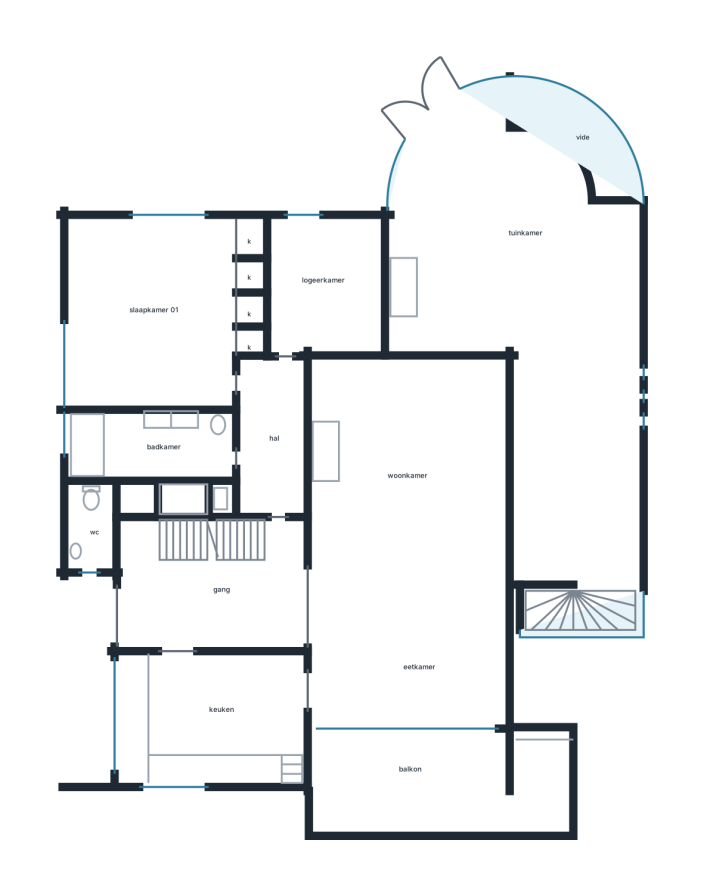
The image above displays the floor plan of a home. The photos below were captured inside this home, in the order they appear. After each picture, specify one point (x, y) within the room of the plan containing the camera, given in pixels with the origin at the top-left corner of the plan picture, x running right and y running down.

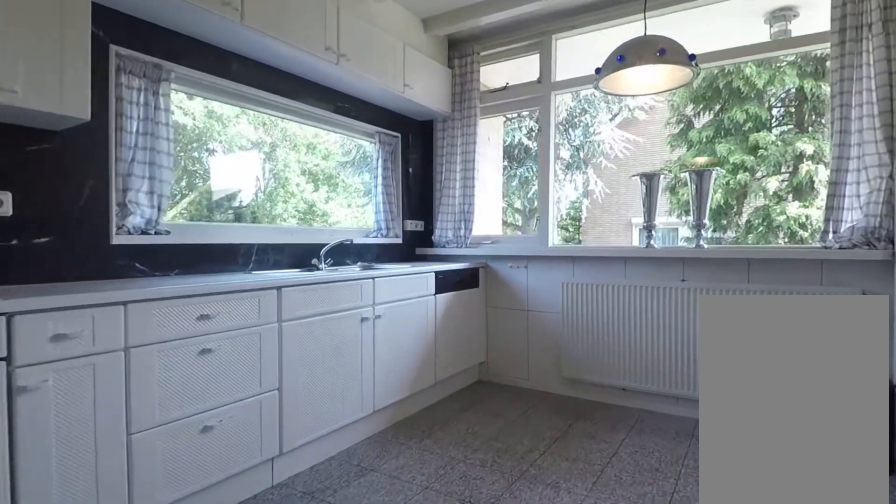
(208, 716)
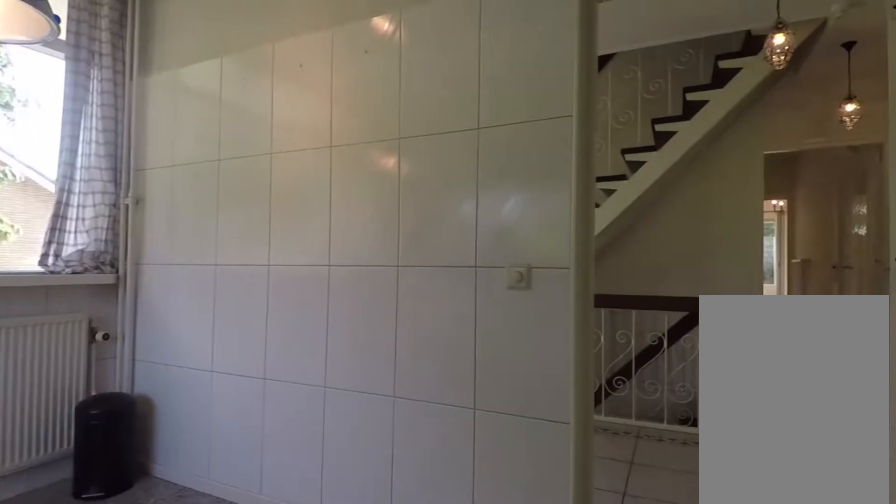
(208, 716)
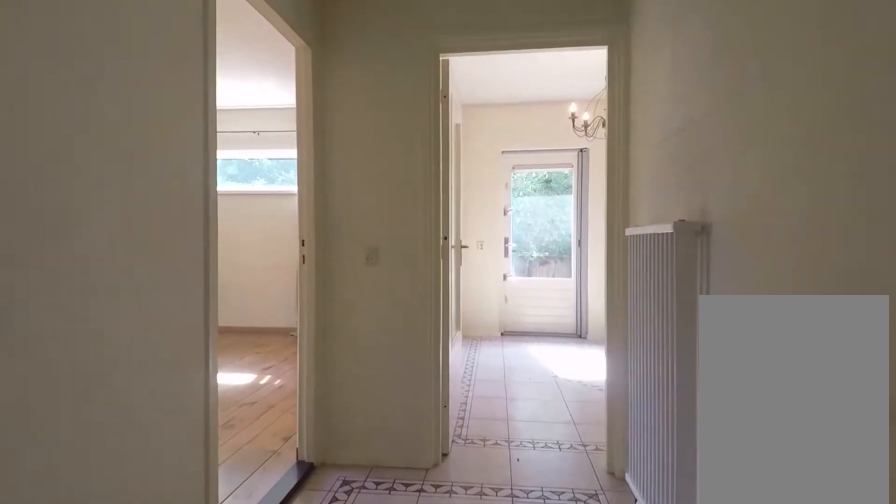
(270, 437)
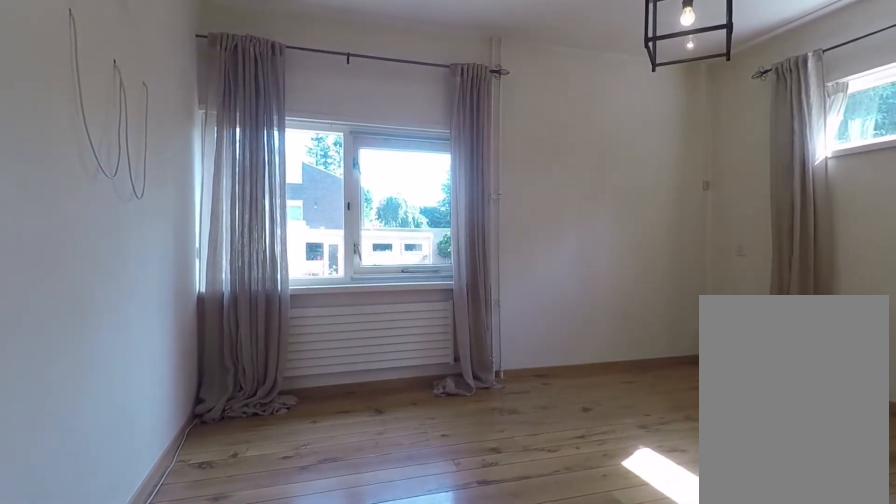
(152, 313)
